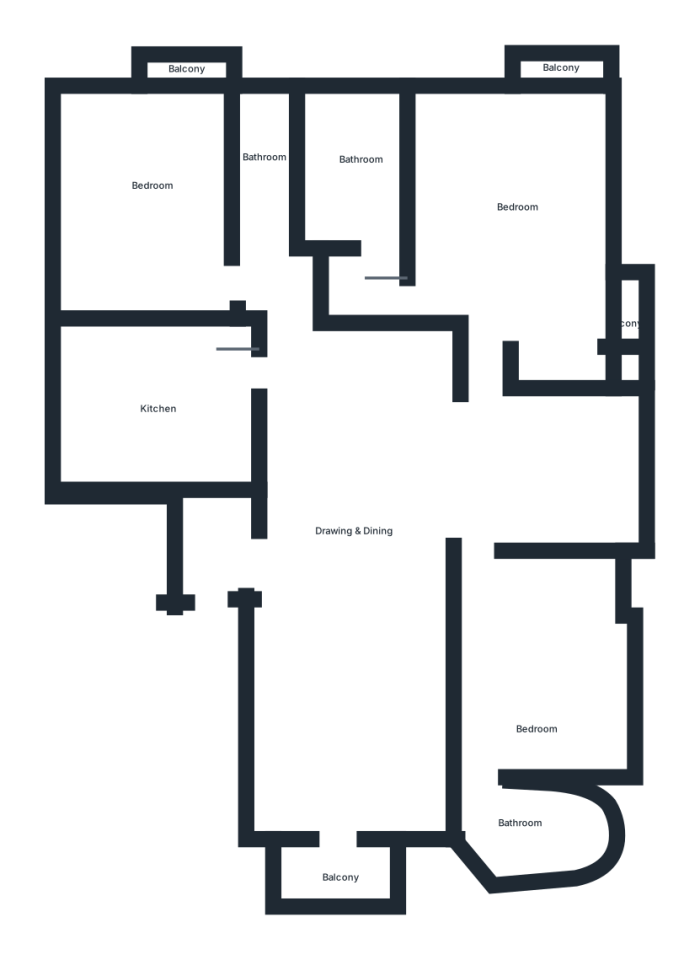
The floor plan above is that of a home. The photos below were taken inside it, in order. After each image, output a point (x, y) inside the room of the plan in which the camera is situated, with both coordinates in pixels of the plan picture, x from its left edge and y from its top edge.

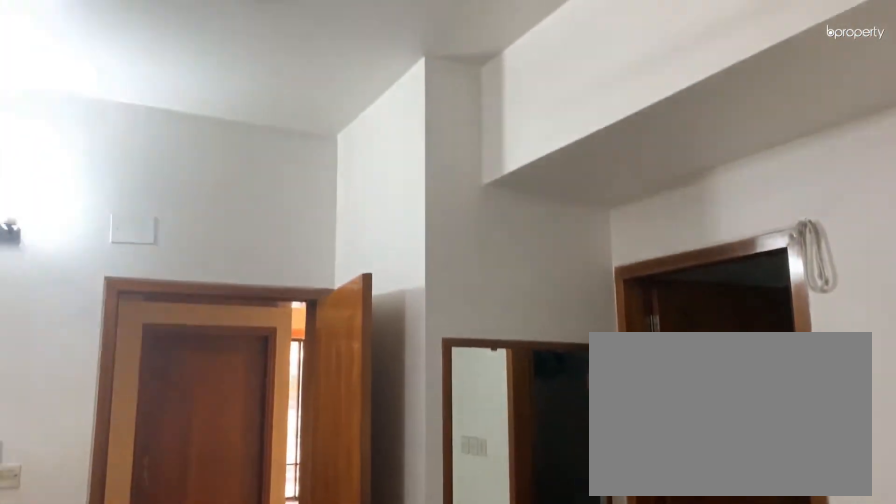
(518, 209)
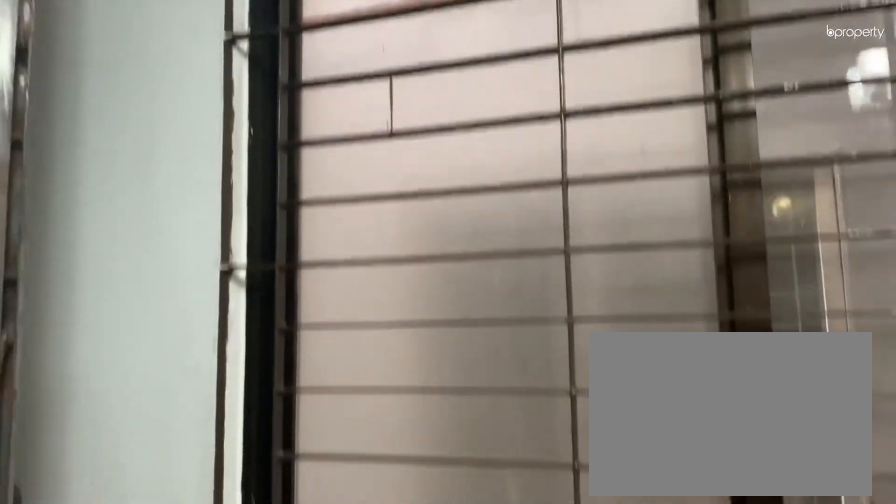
(635, 323)
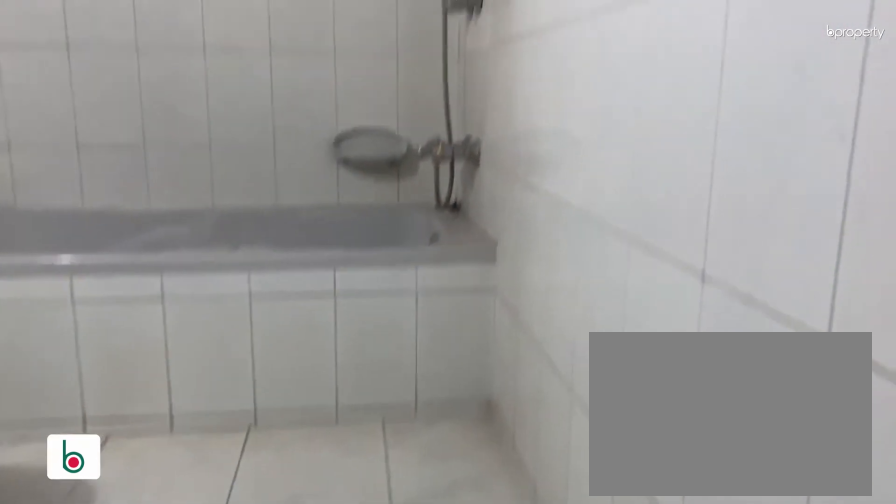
(357, 169)
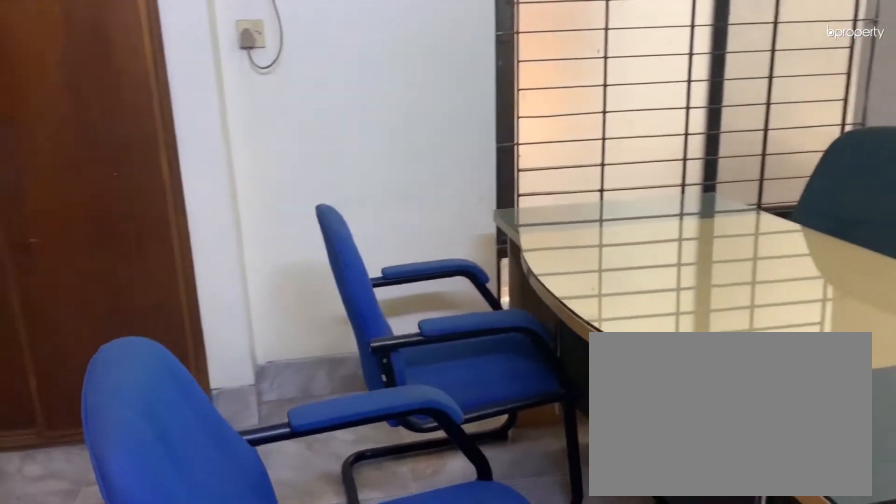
(538, 682)
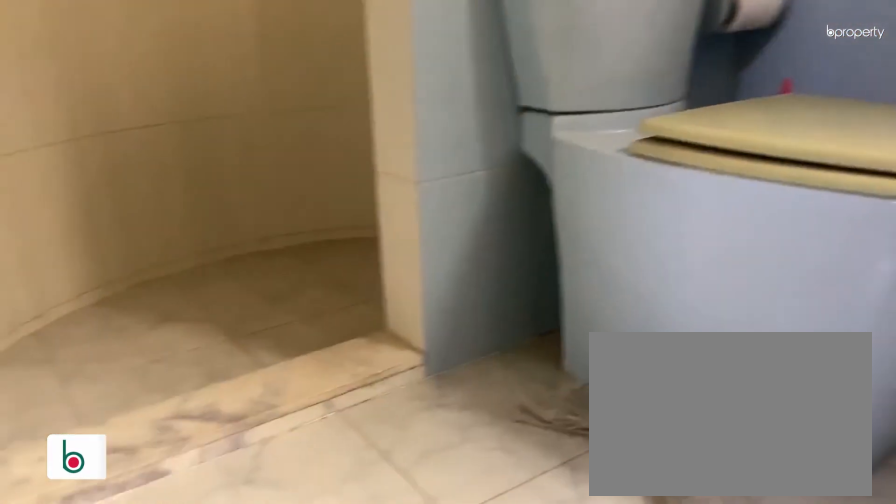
(538, 832)
